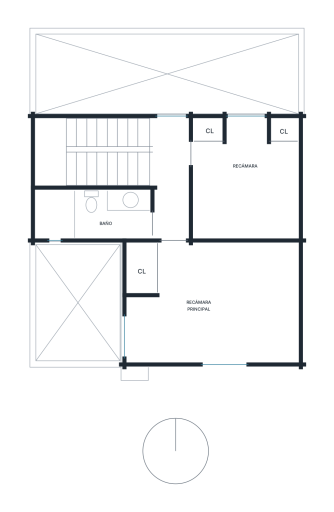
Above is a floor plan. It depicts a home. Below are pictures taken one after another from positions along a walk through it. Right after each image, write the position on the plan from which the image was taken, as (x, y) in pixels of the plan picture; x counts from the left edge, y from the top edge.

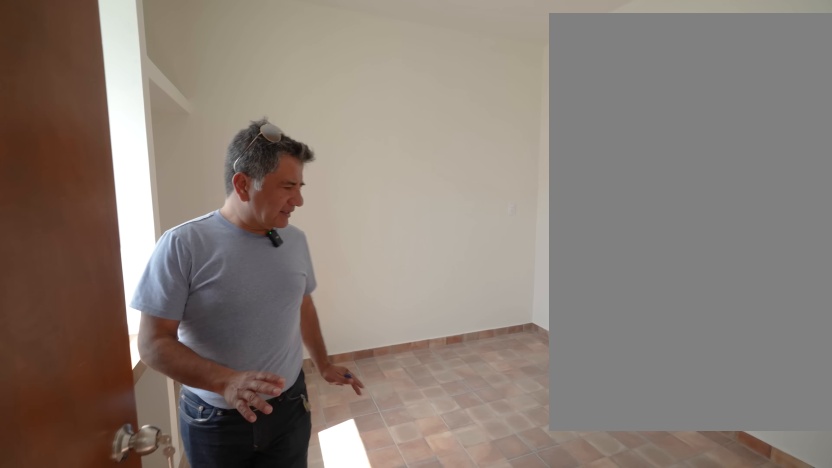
(148, 130)
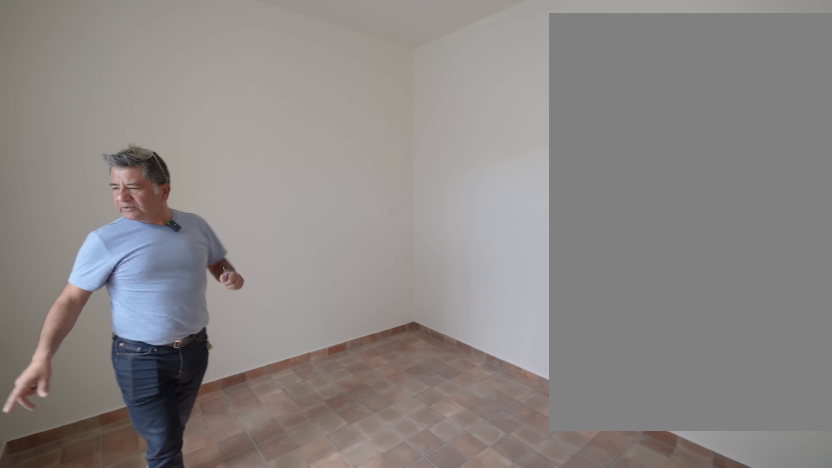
(206, 158)
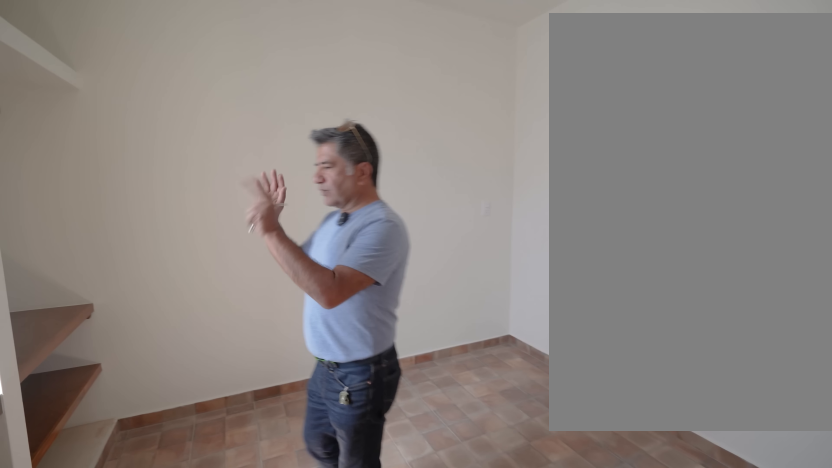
(206, 158)
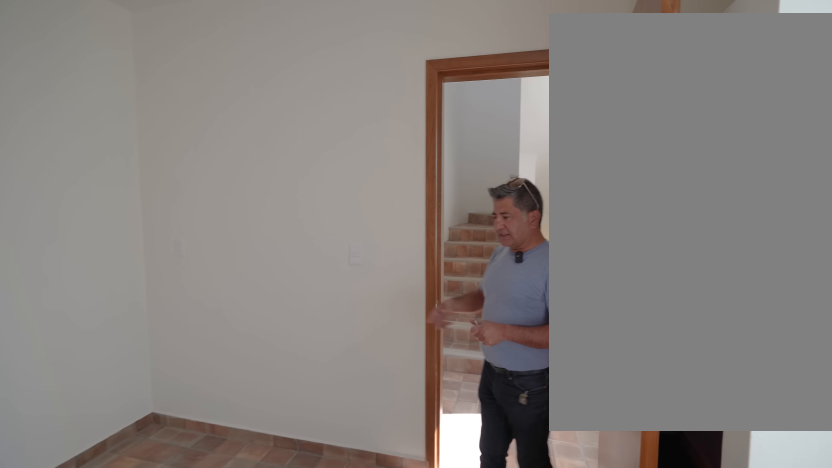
(247, 191)
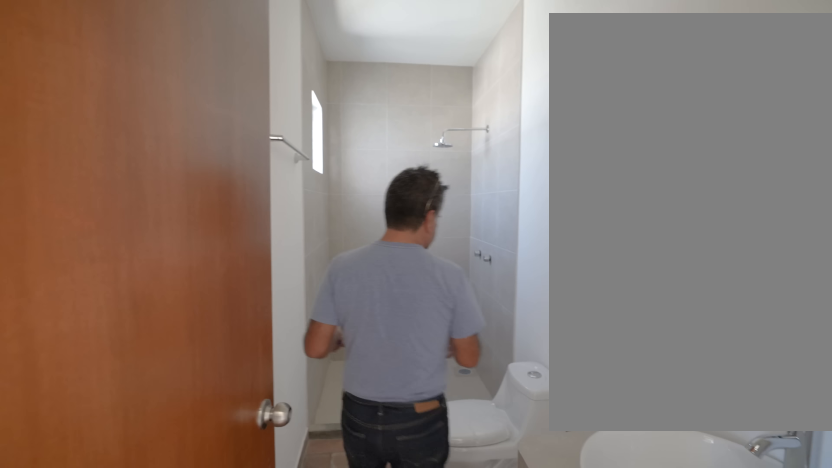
(170, 215)
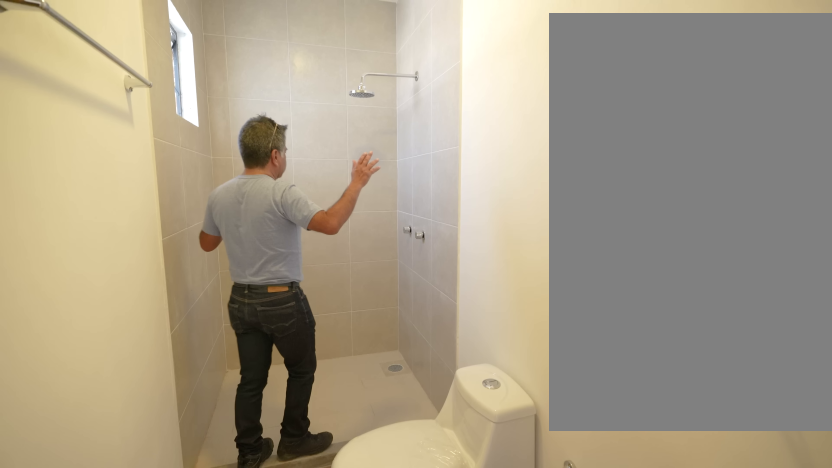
(170, 226)
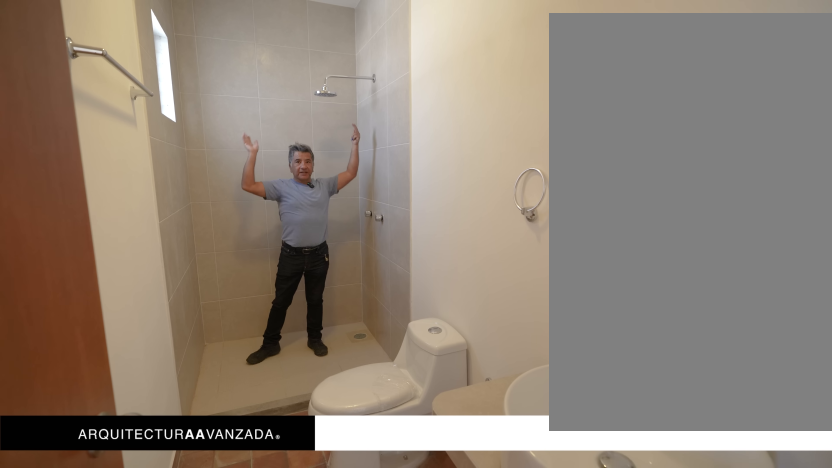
(135, 224)
